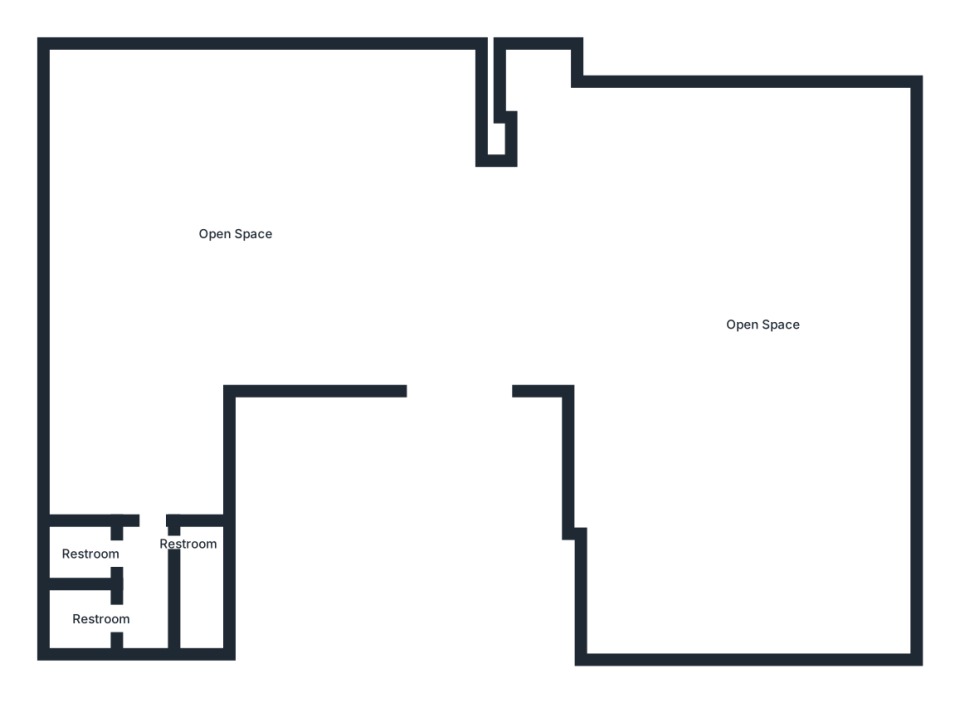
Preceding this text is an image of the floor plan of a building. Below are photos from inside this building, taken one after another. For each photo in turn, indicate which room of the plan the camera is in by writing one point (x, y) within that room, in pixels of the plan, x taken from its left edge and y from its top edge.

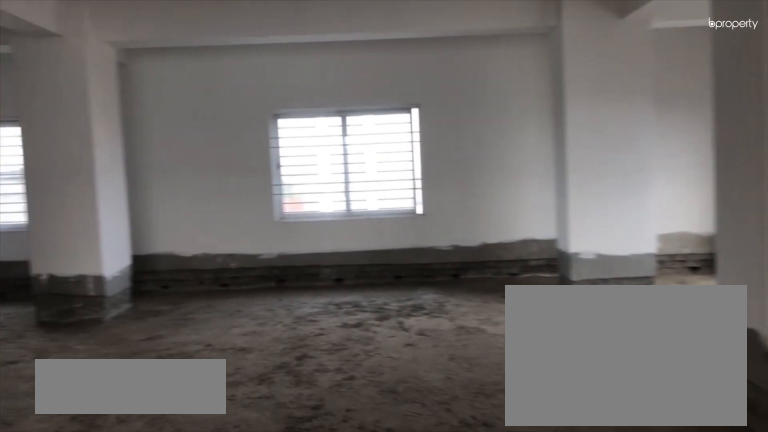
(225, 251)
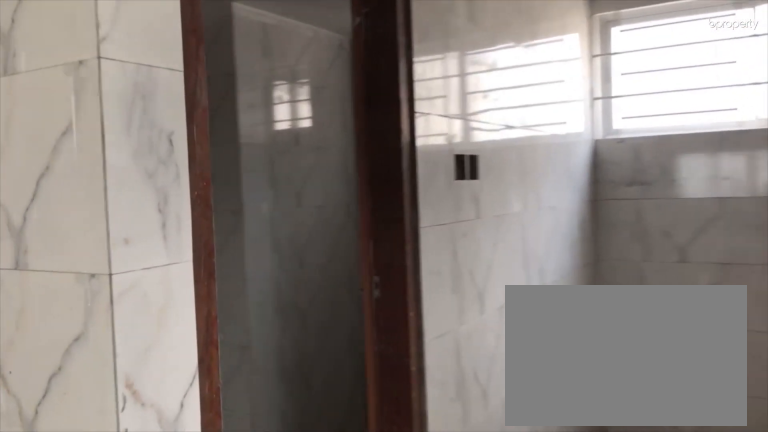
(147, 541)
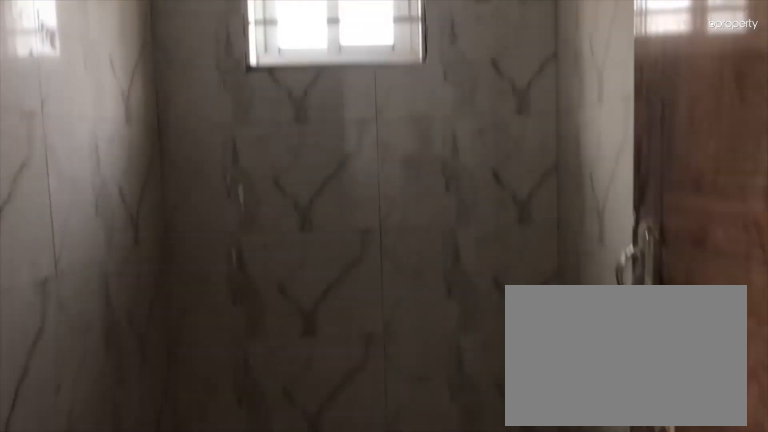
(90, 617)
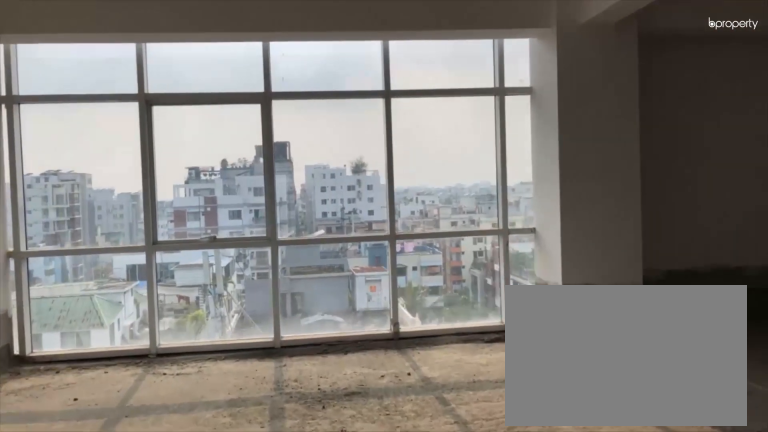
(707, 288)
